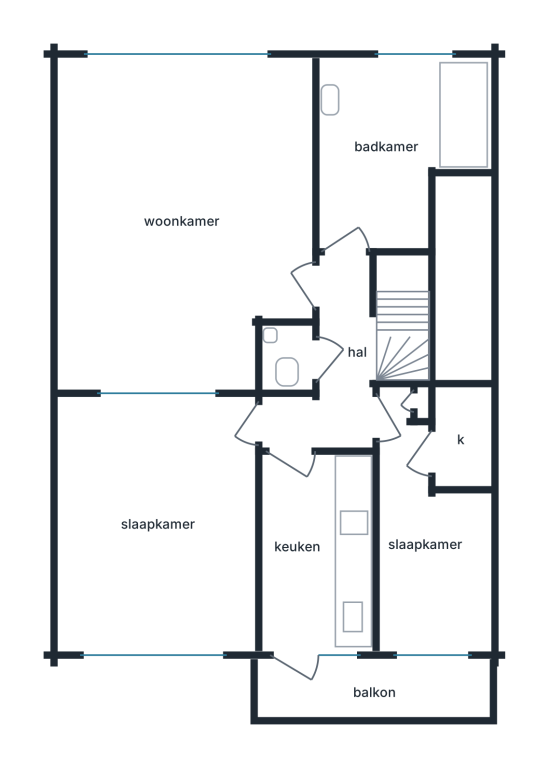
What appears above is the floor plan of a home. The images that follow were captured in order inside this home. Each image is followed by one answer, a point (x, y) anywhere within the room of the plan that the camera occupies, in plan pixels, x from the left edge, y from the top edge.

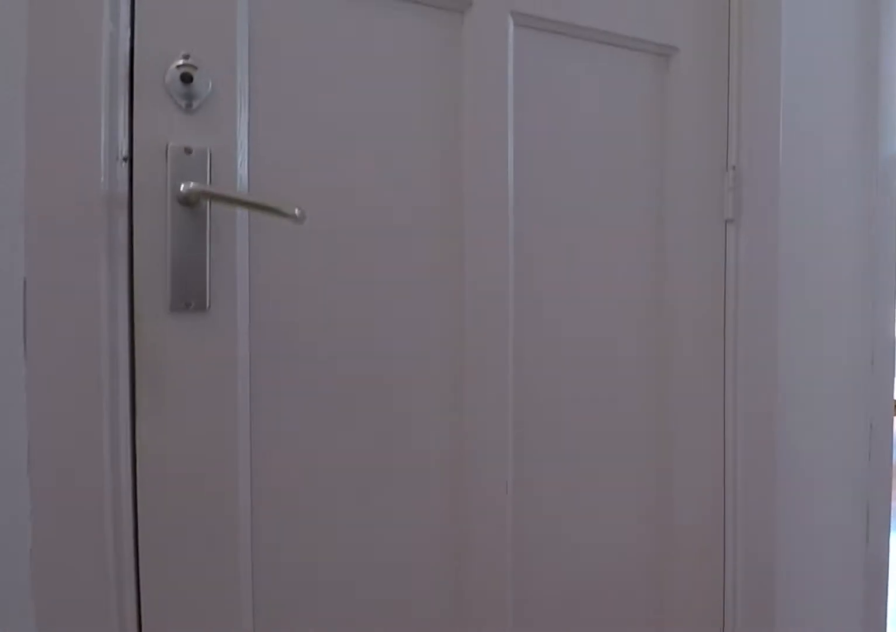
(335, 364)
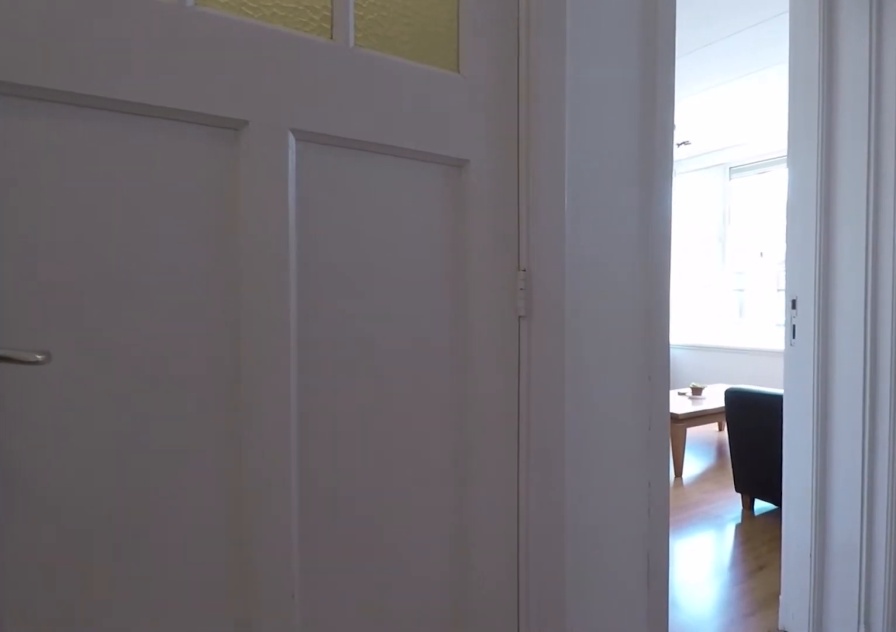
(335, 364)
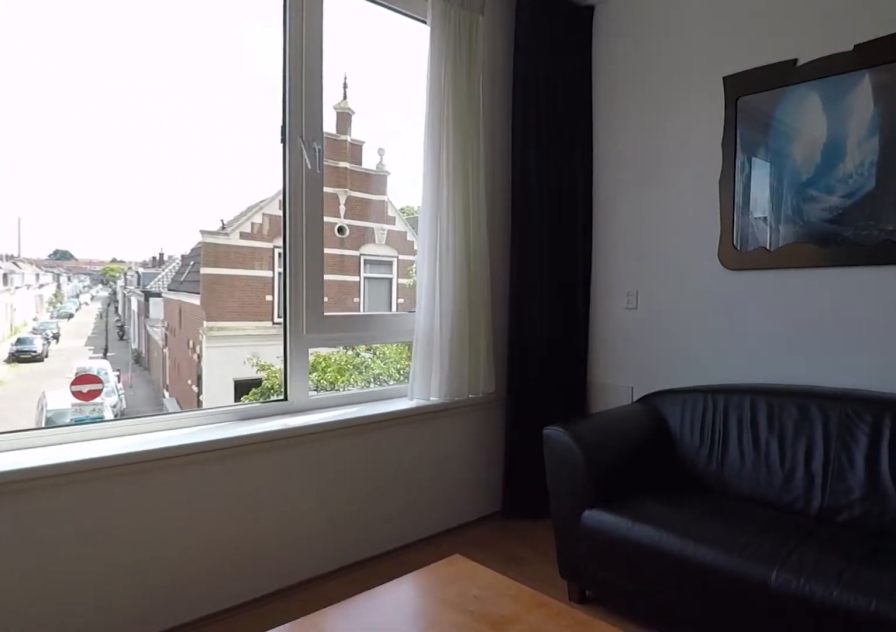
(182, 220)
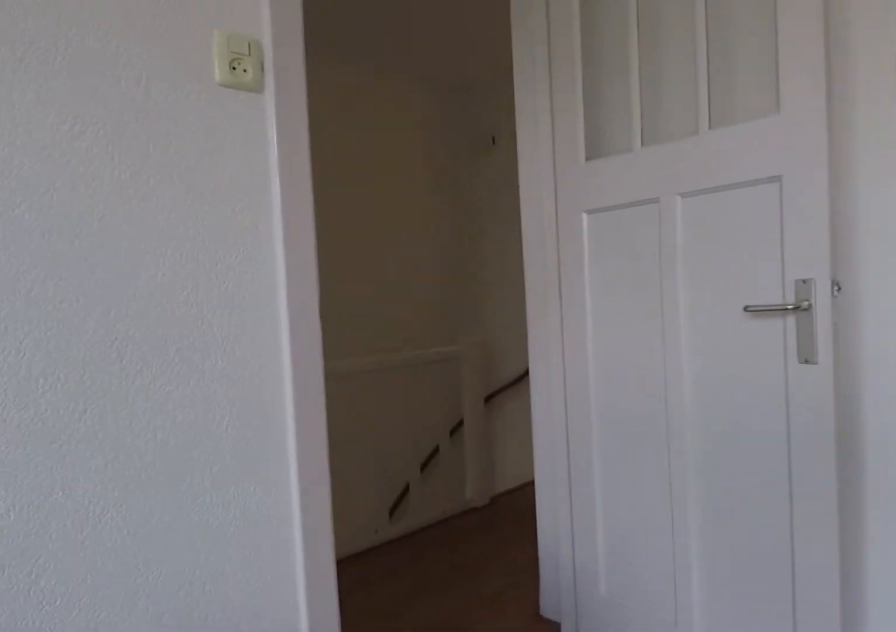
(182, 220)
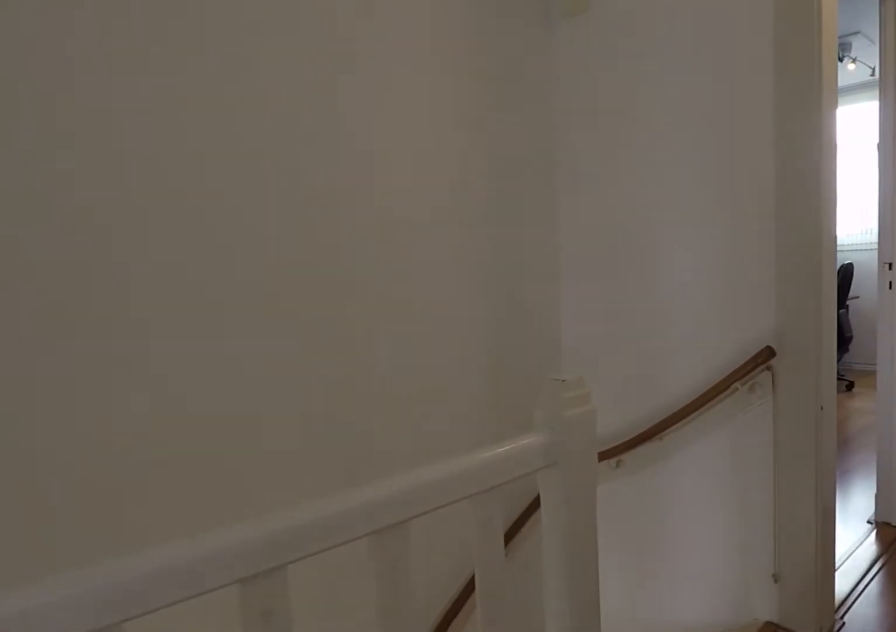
(334, 364)
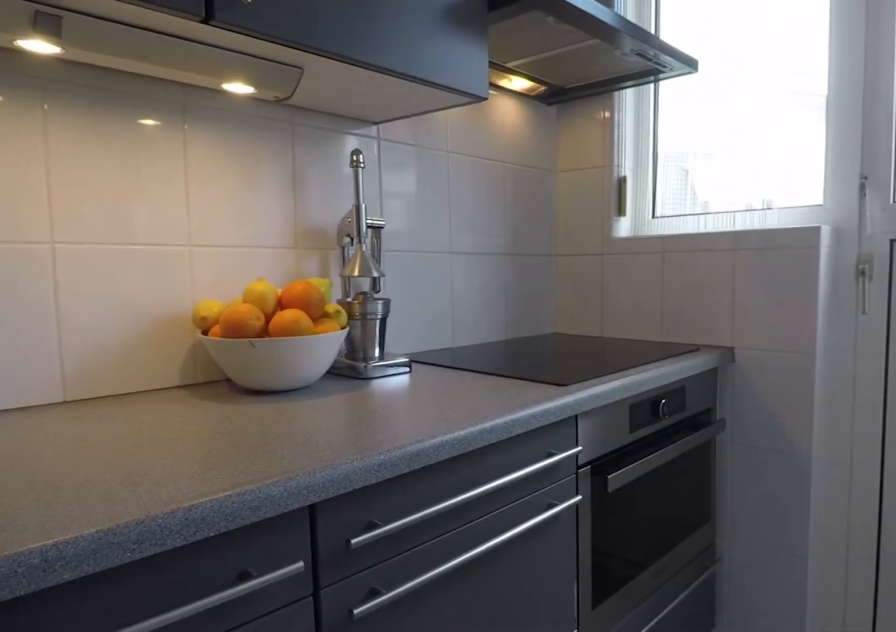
(316, 549)
